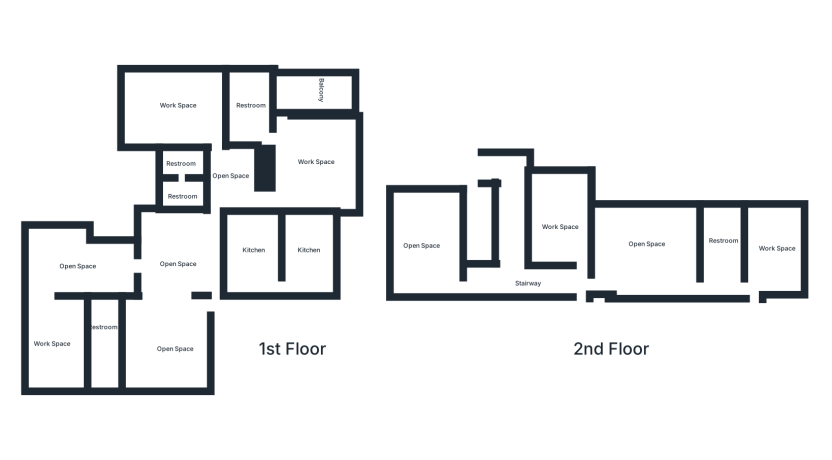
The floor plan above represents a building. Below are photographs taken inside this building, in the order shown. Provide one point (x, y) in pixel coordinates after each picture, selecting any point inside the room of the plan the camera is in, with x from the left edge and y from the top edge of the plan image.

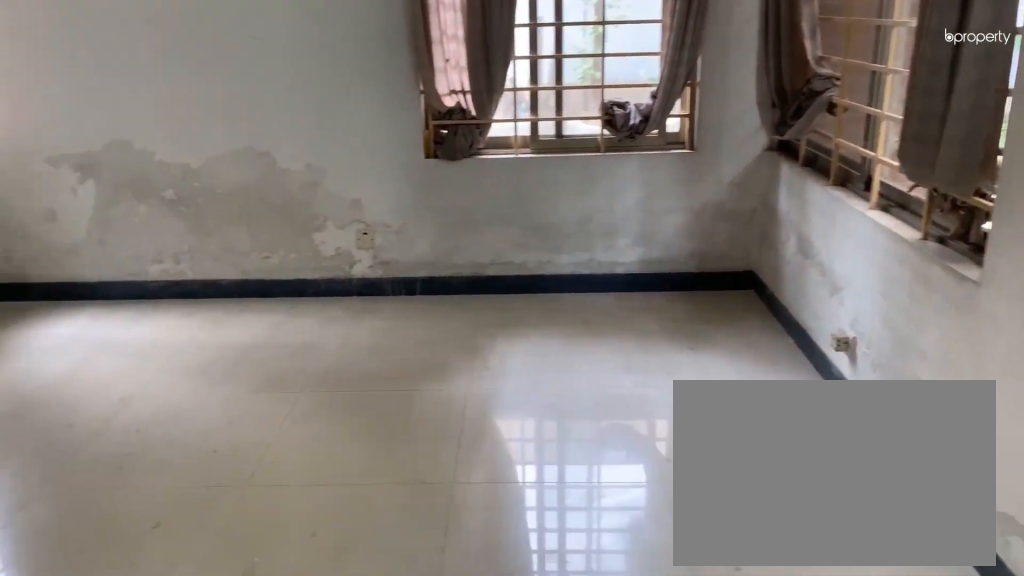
(178, 116)
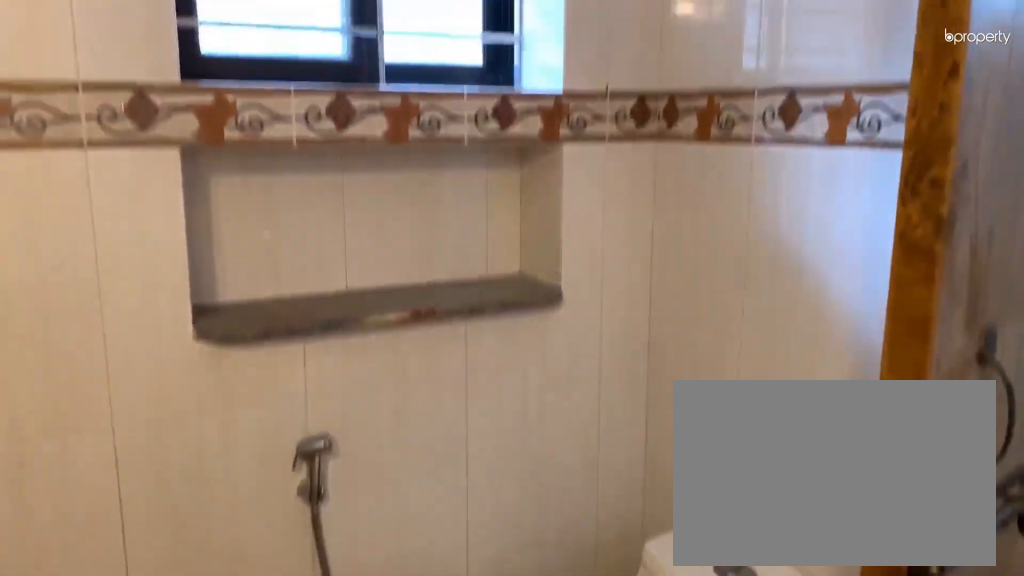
(179, 192)
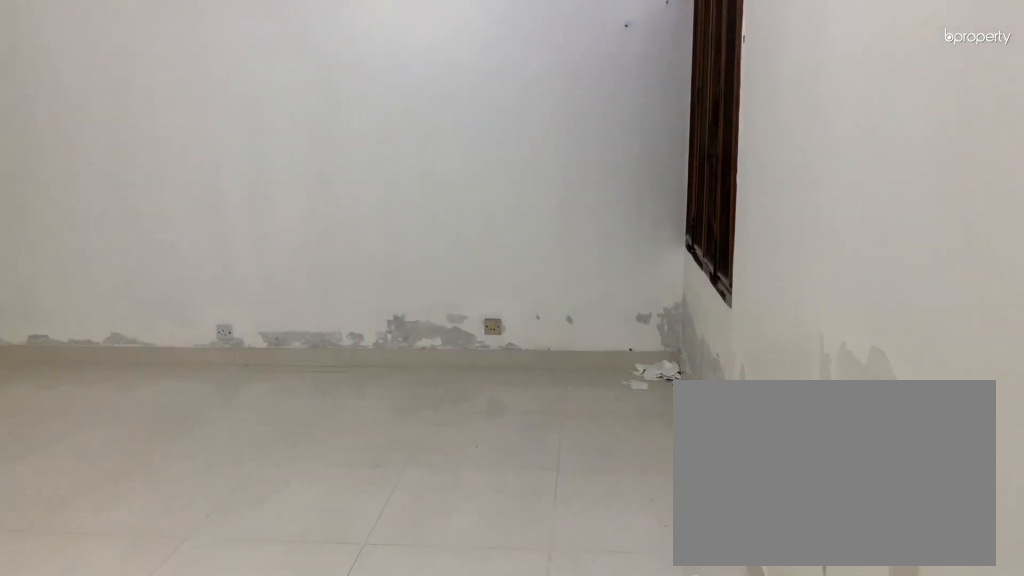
(311, 154)
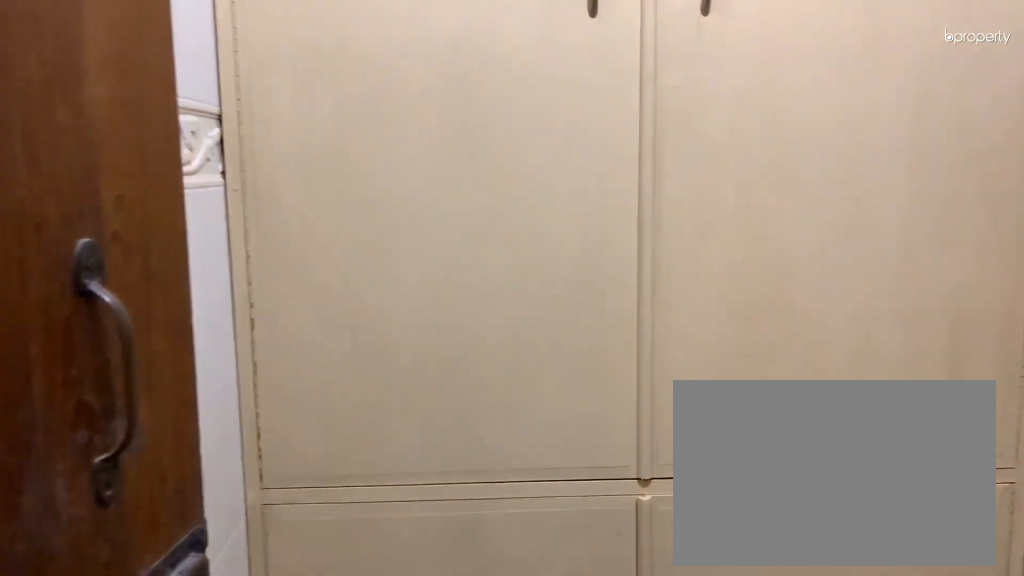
(249, 112)
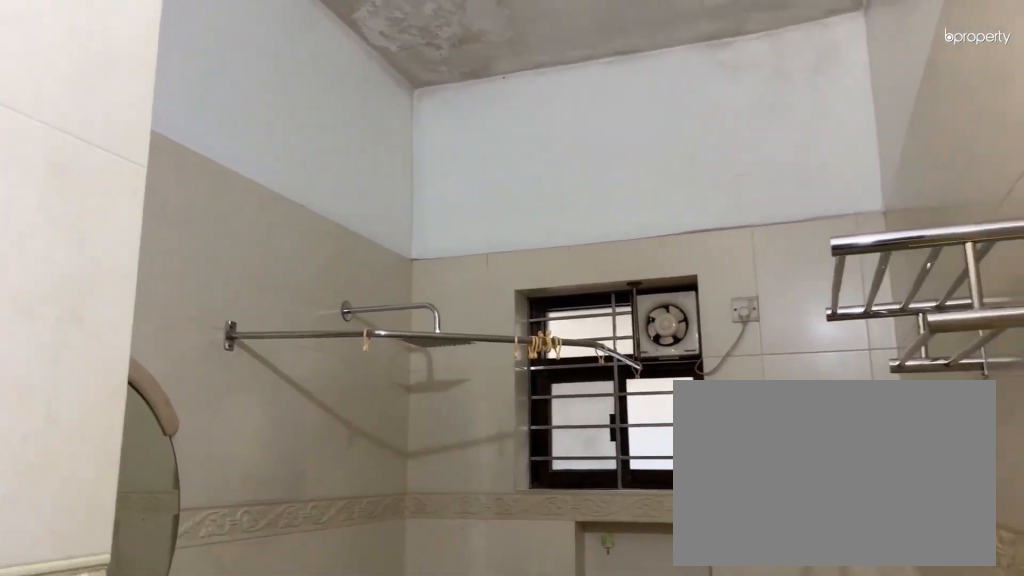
(251, 120)
